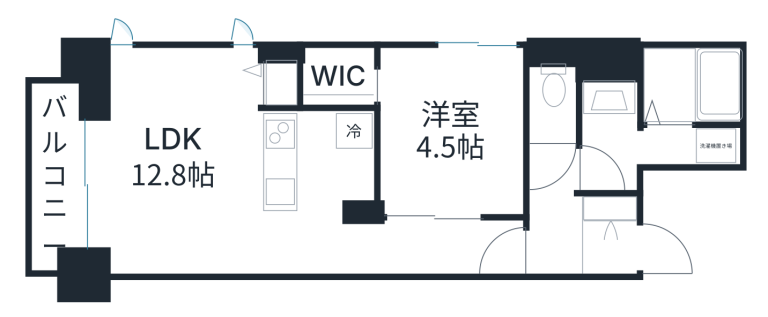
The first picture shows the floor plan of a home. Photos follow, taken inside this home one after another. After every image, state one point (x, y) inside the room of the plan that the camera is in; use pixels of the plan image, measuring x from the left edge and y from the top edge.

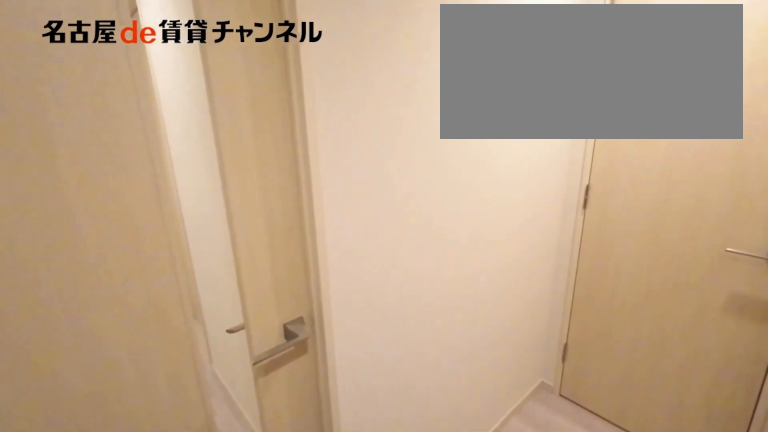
(611, 205)
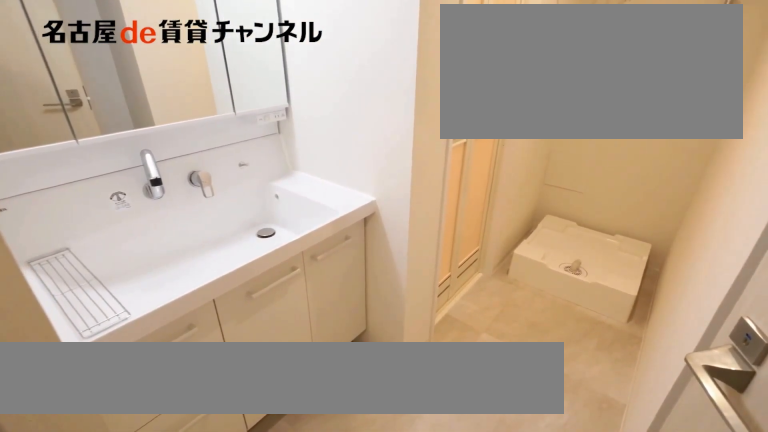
(655, 147)
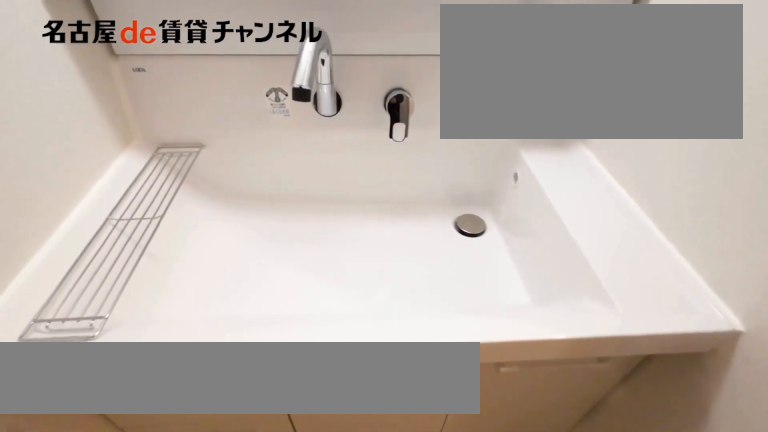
(655, 147)
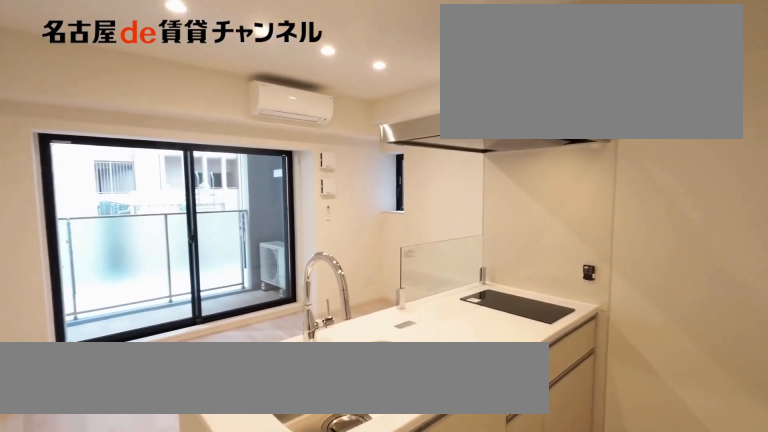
(320, 164)
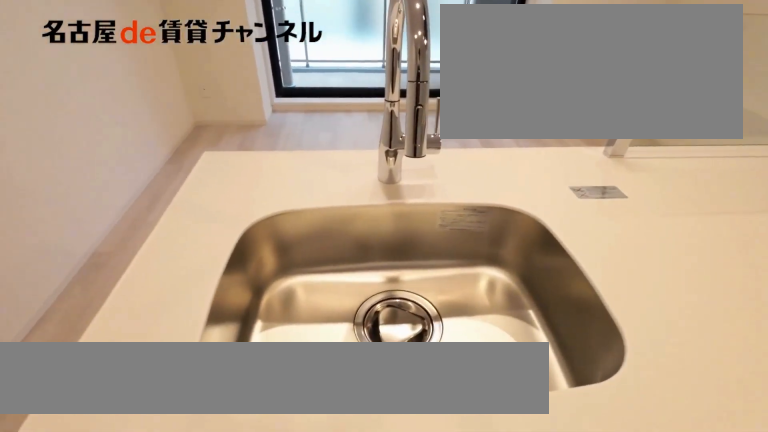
(320, 164)
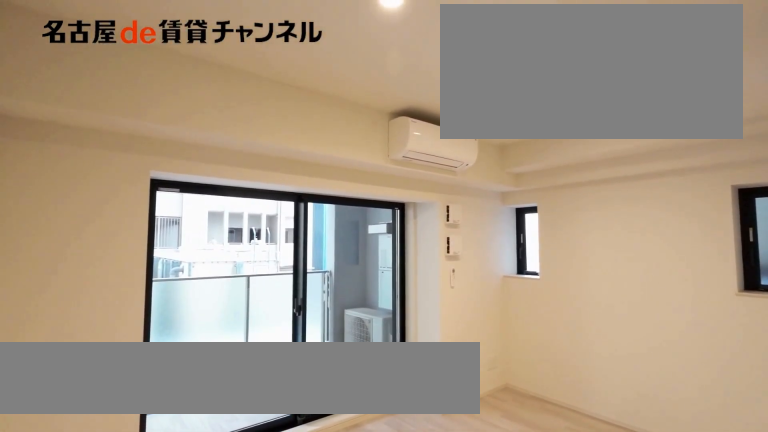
(172, 160)
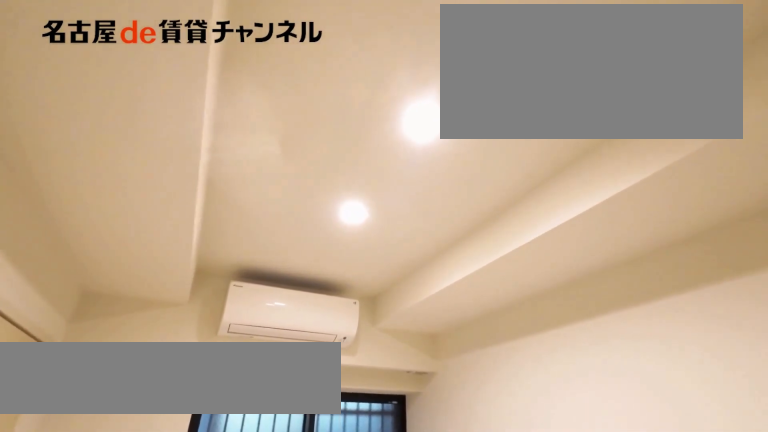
(451, 132)
